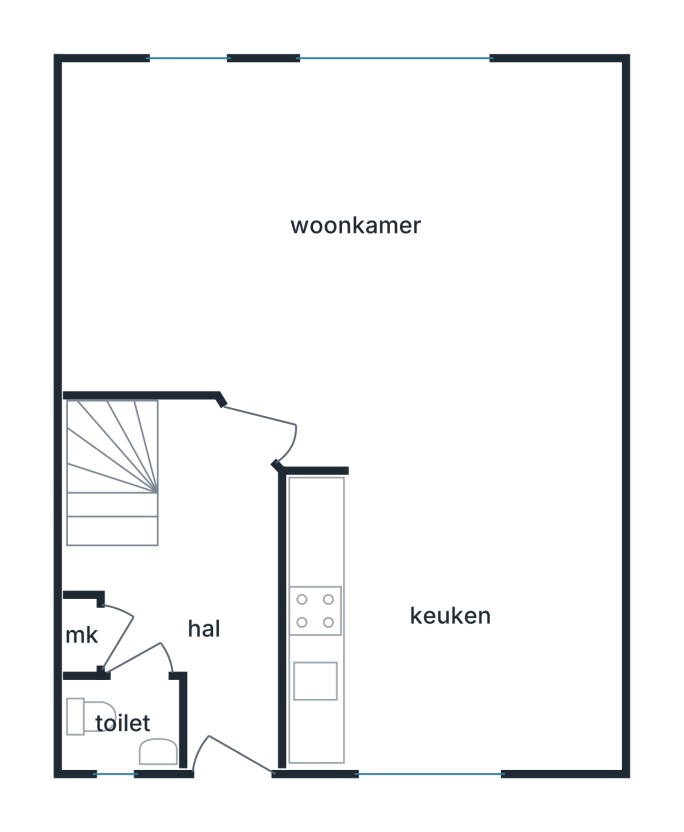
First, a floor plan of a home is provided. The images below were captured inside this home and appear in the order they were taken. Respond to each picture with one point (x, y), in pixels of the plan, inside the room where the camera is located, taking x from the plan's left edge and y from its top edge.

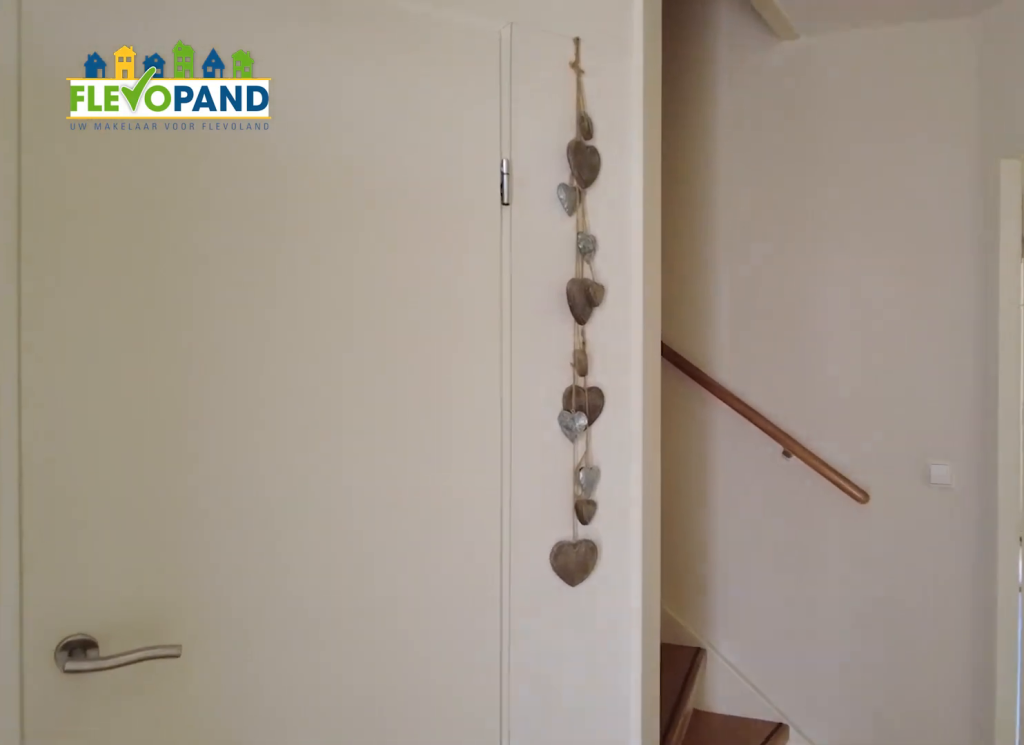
(202, 588)
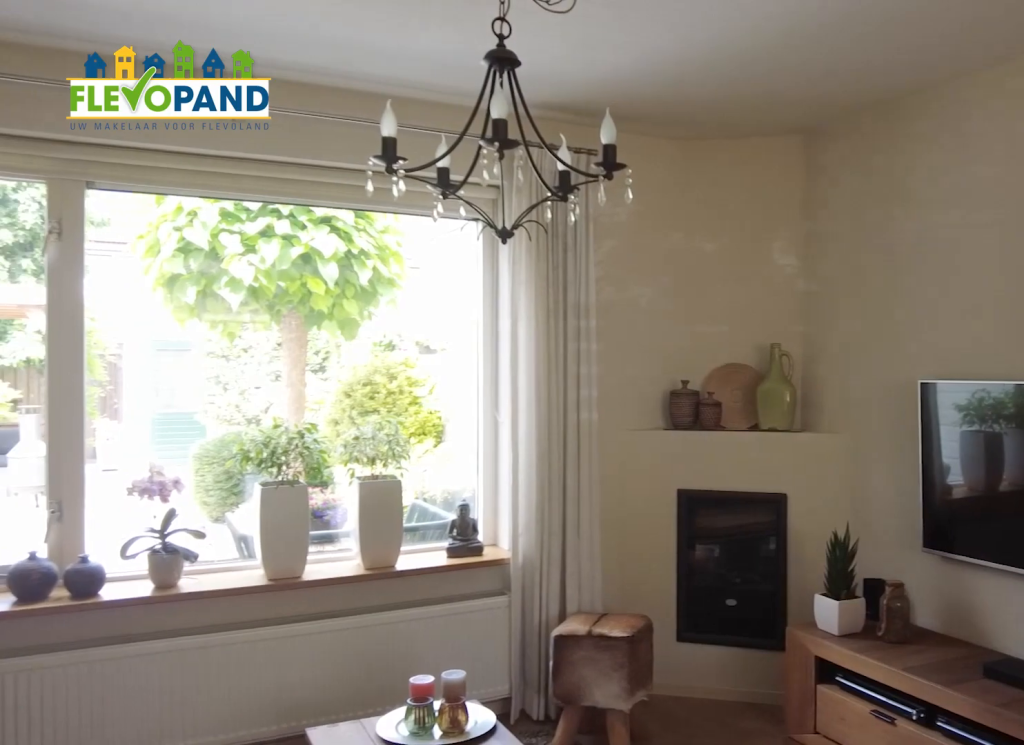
(227, 154)
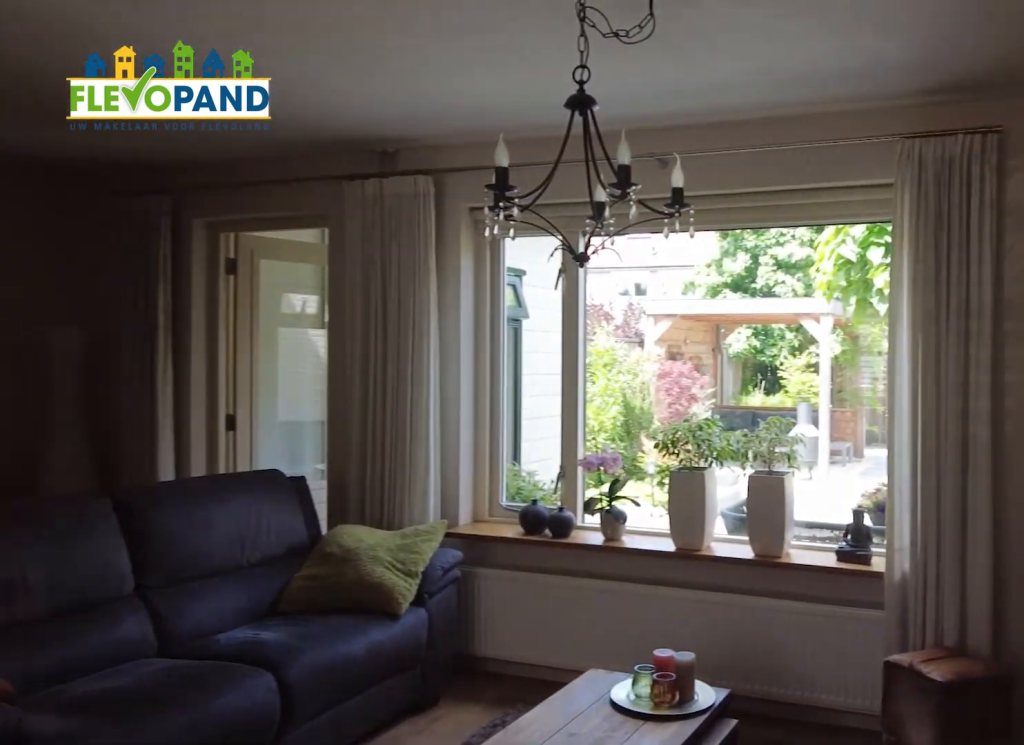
(227, 154)
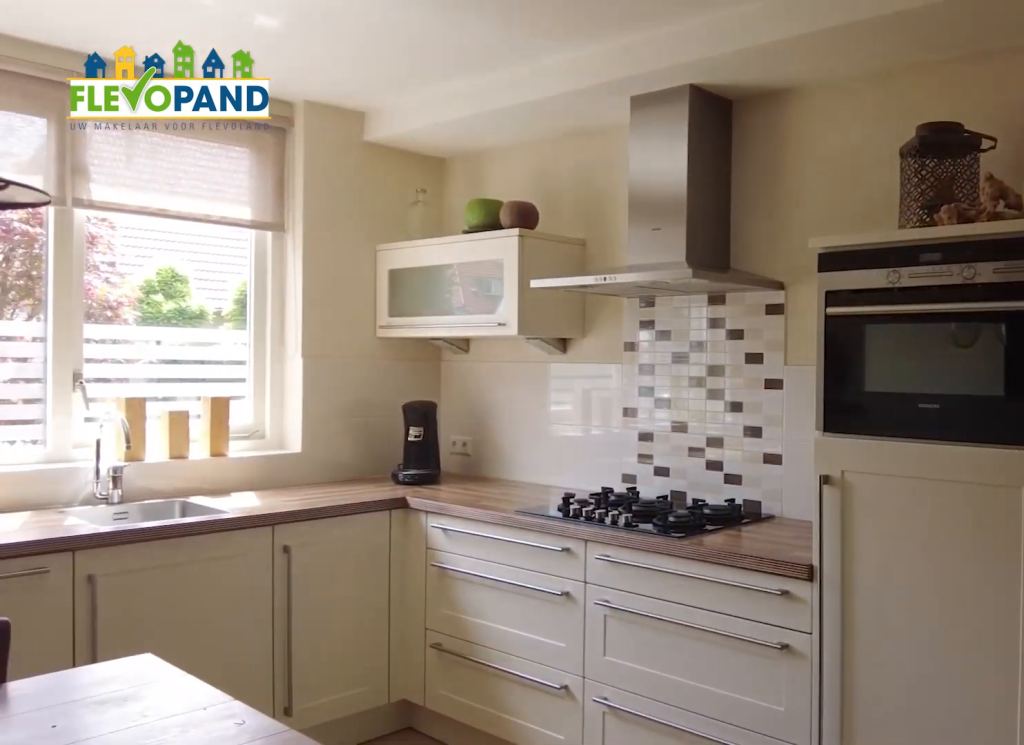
(451, 620)
